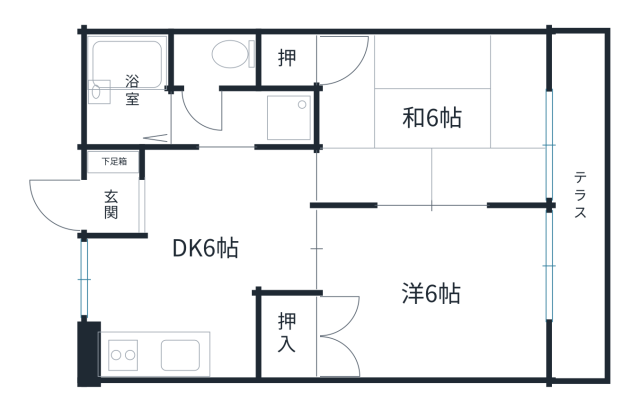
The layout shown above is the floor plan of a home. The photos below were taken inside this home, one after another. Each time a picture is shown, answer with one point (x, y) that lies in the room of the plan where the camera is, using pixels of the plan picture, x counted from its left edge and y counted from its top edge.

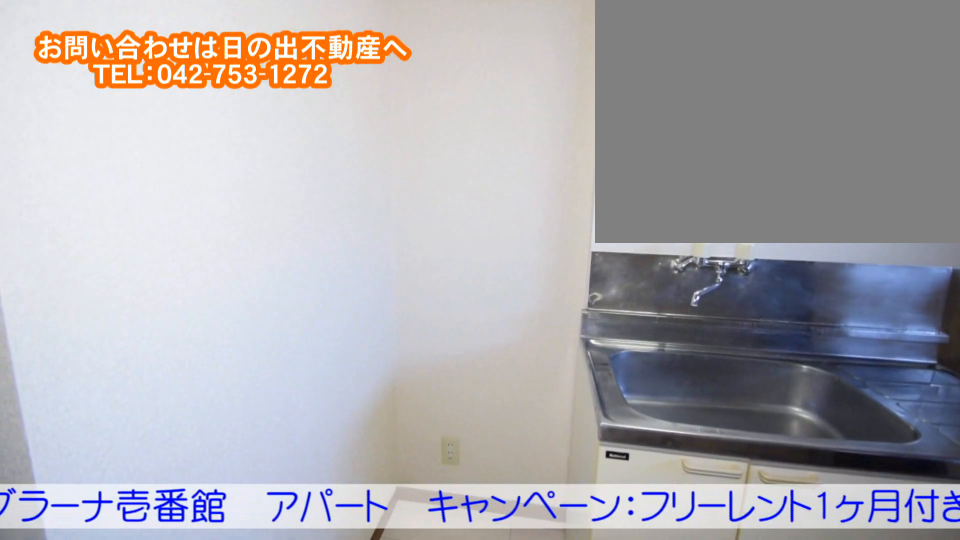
(210, 275)
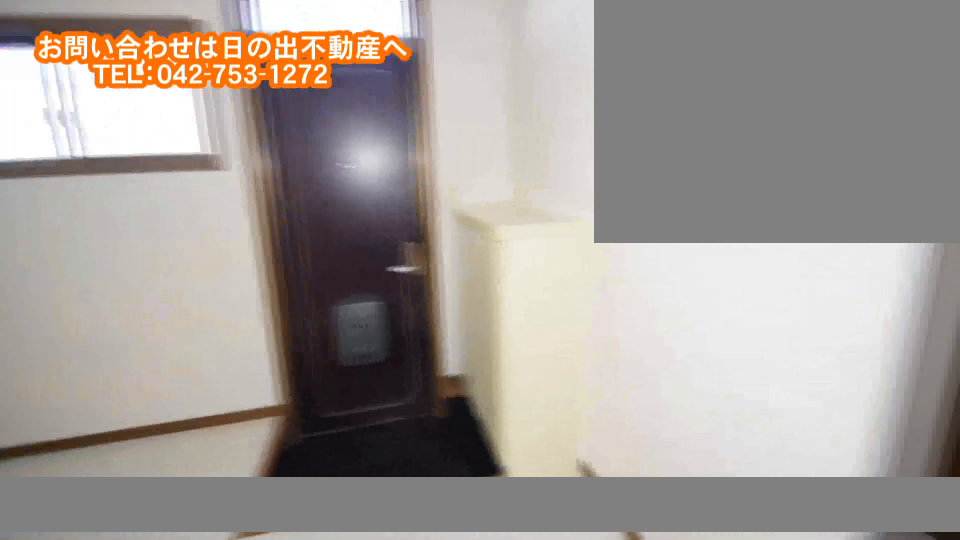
(210, 275)
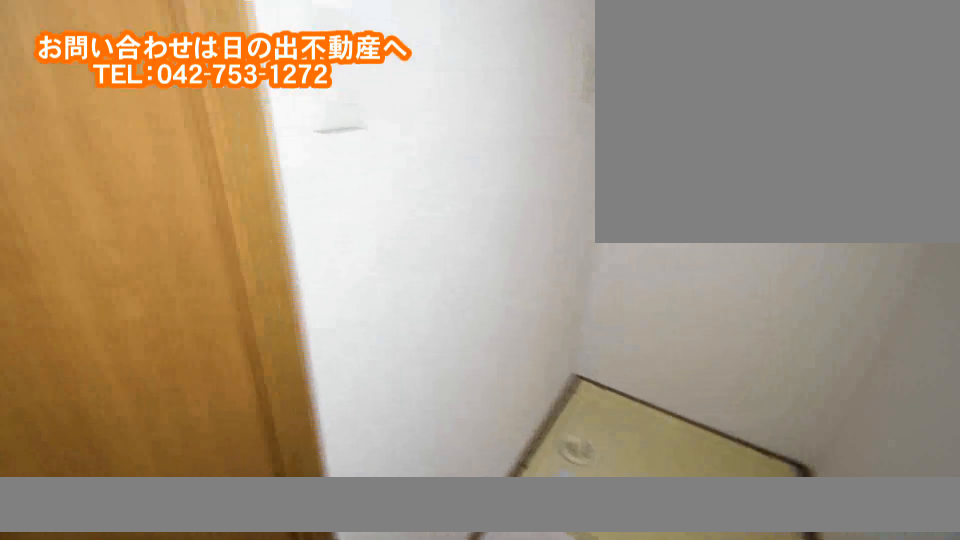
(224, 116)
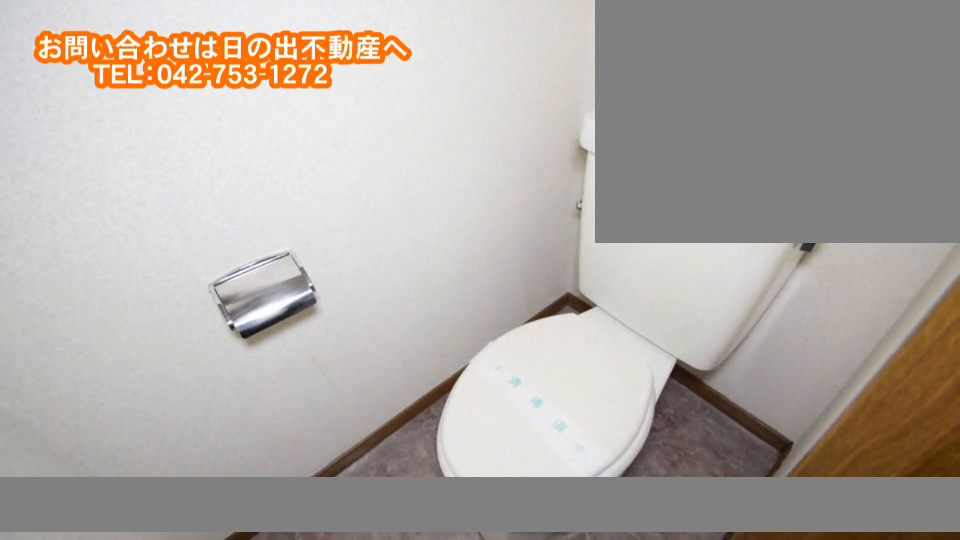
(208, 56)
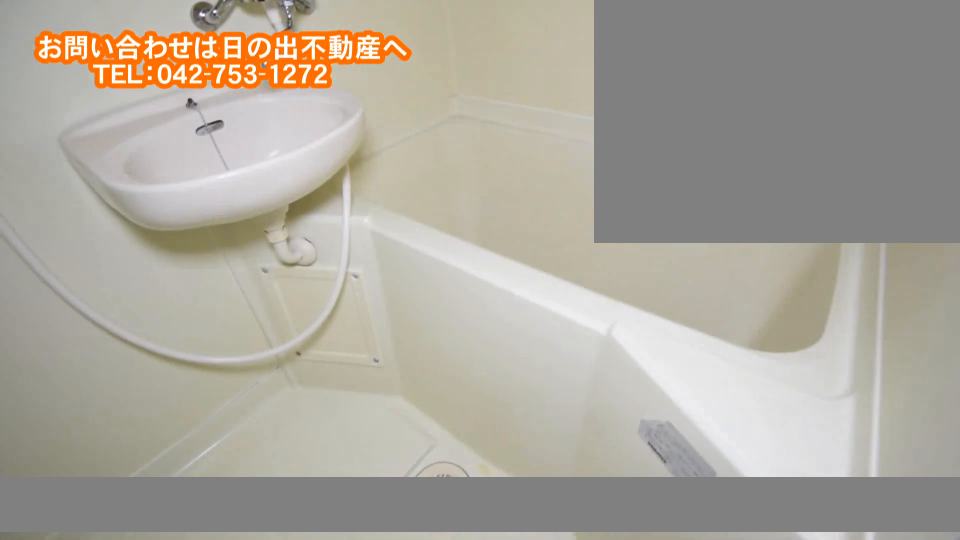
(129, 105)
